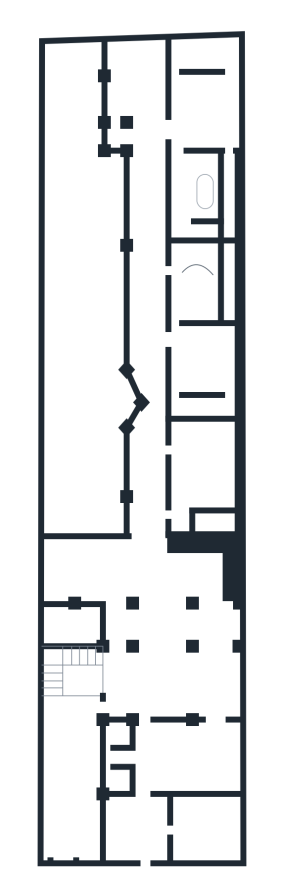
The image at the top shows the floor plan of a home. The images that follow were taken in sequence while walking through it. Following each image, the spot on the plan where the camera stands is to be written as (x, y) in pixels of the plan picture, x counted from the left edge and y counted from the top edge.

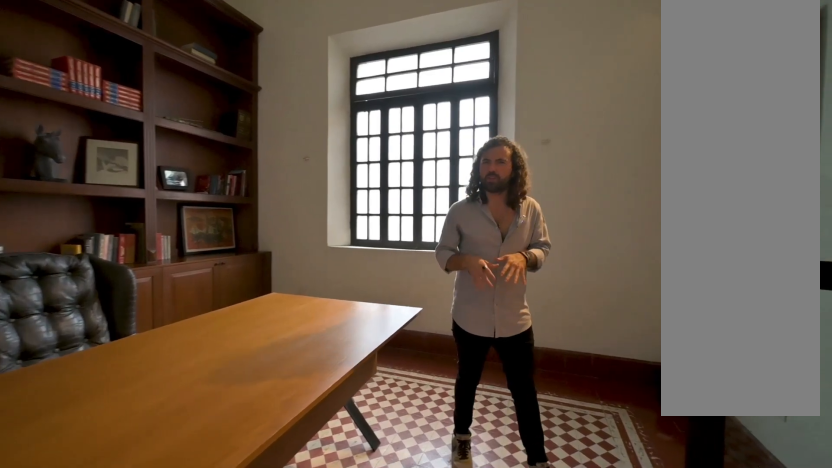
(202, 835)
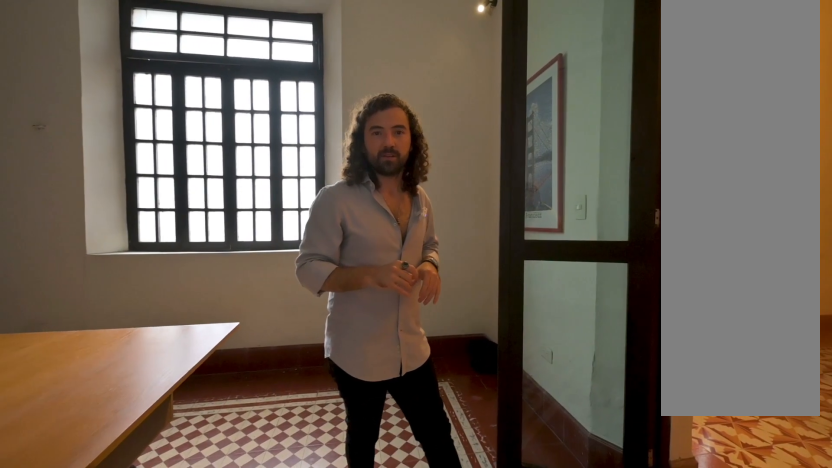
(198, 827)
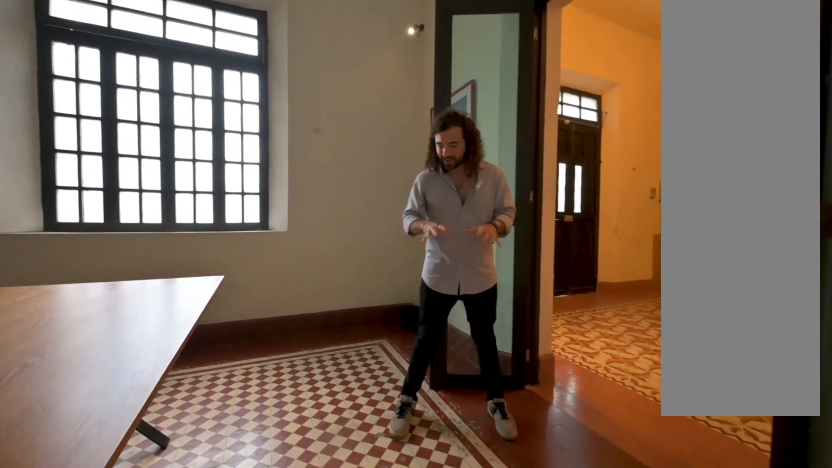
(198, 827)
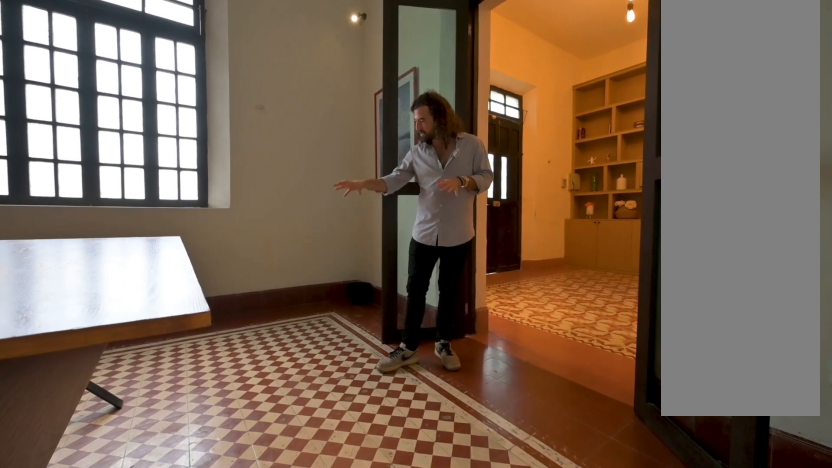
(198, 827)
